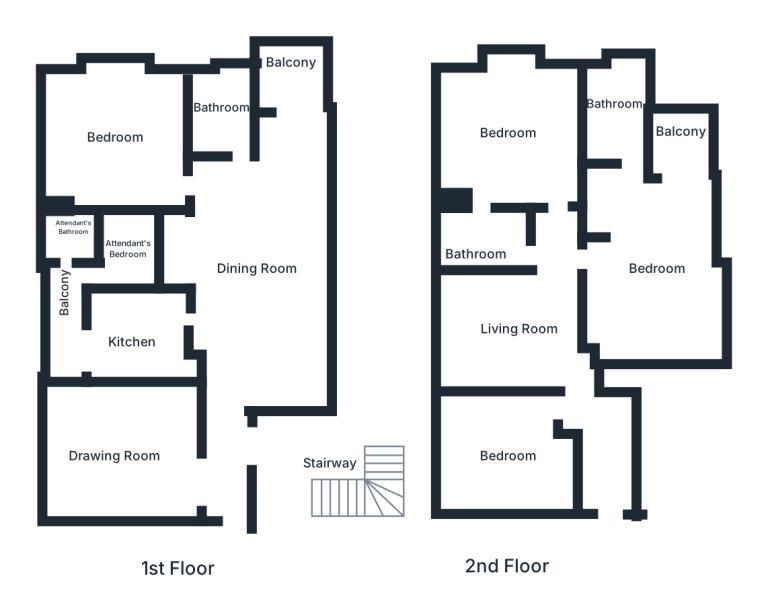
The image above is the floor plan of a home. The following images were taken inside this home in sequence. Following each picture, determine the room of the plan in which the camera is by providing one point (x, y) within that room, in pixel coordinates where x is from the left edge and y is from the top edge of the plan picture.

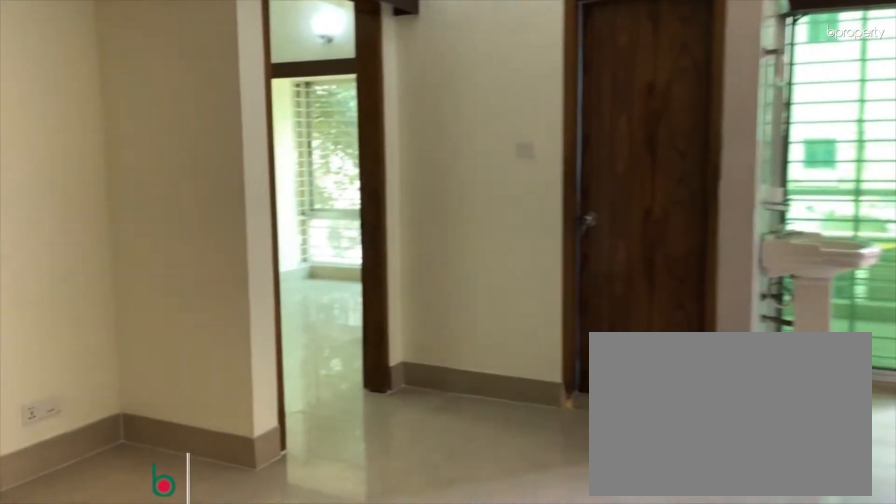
(258, 257)
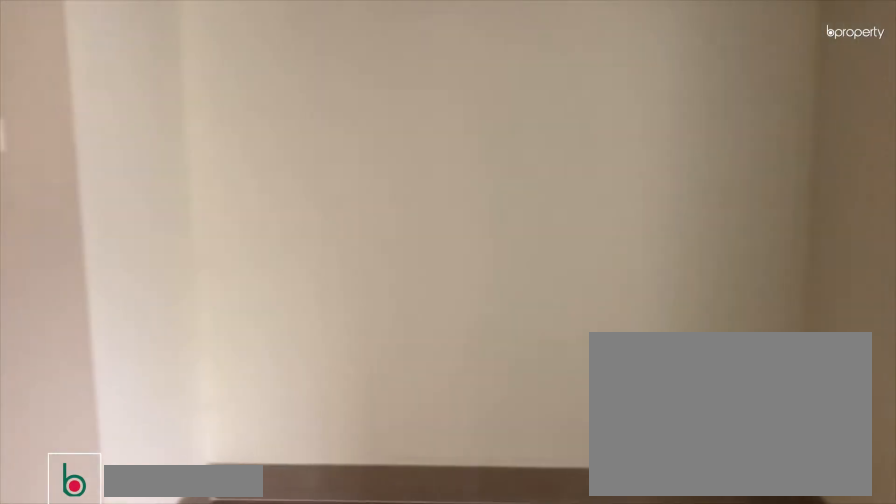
(258, 257)
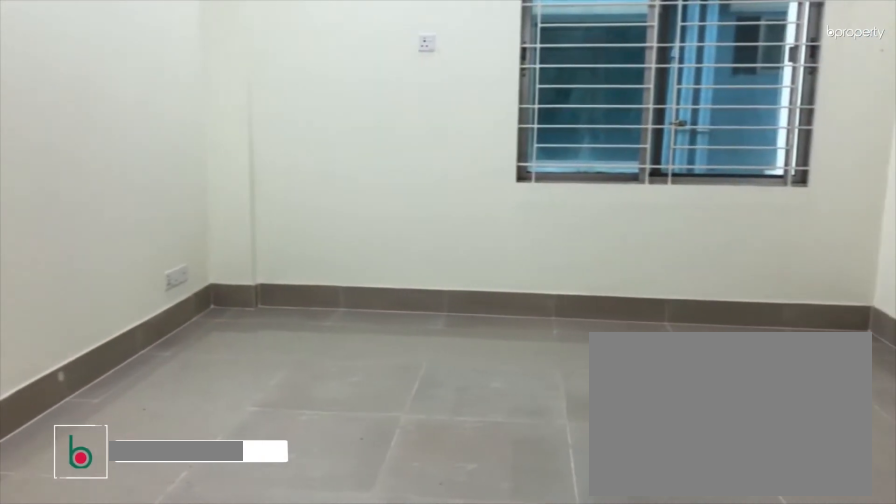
(119, 445)
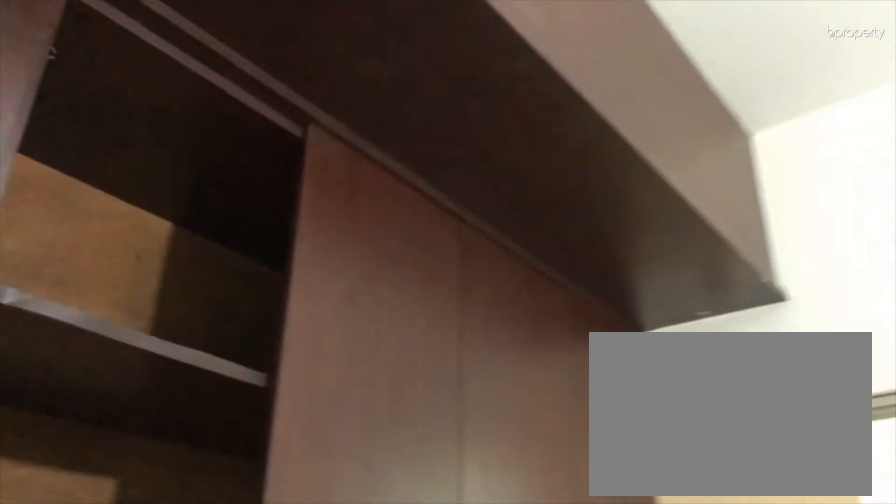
(131, 340)
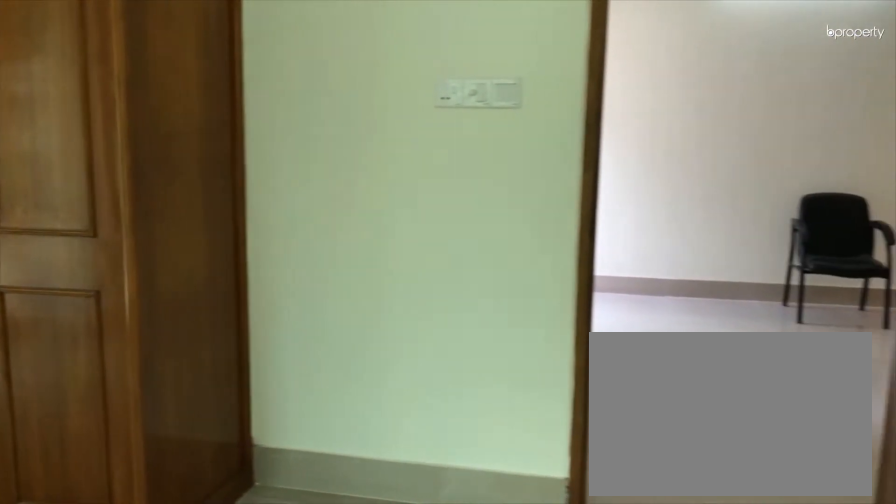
(119, 136)
